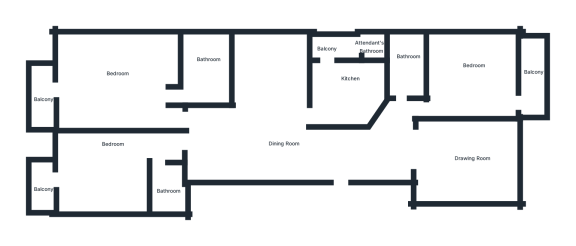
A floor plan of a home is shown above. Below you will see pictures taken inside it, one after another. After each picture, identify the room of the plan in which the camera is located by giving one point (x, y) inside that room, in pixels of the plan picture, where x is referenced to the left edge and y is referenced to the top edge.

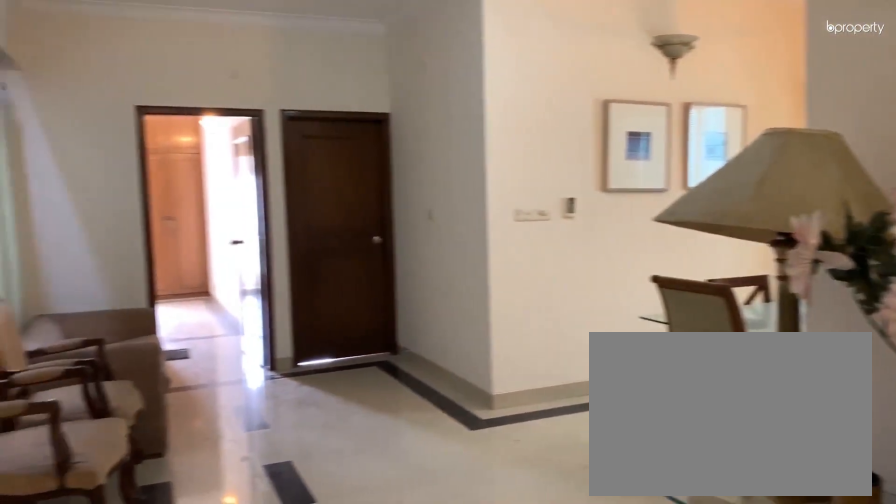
(269, 140)
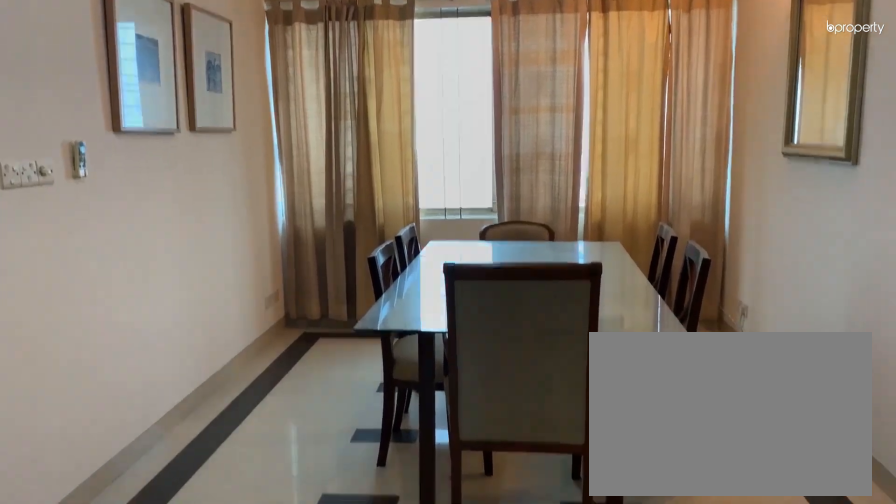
(287, 150)
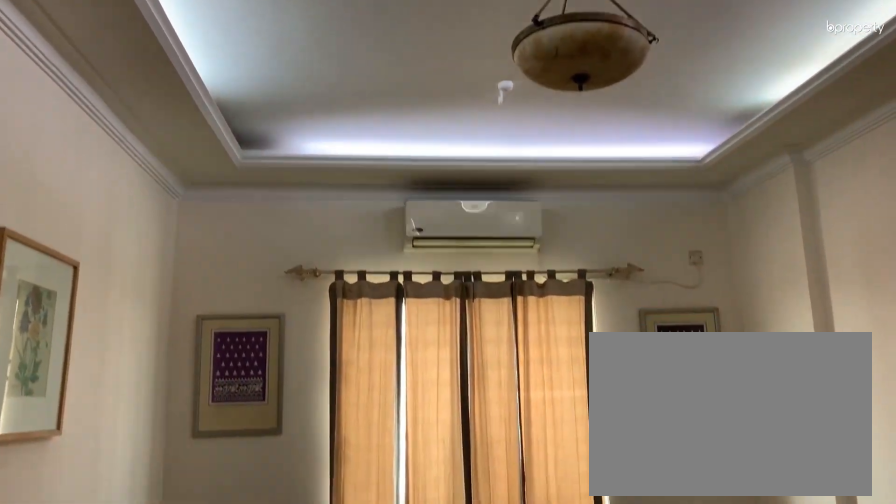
(467, 162)
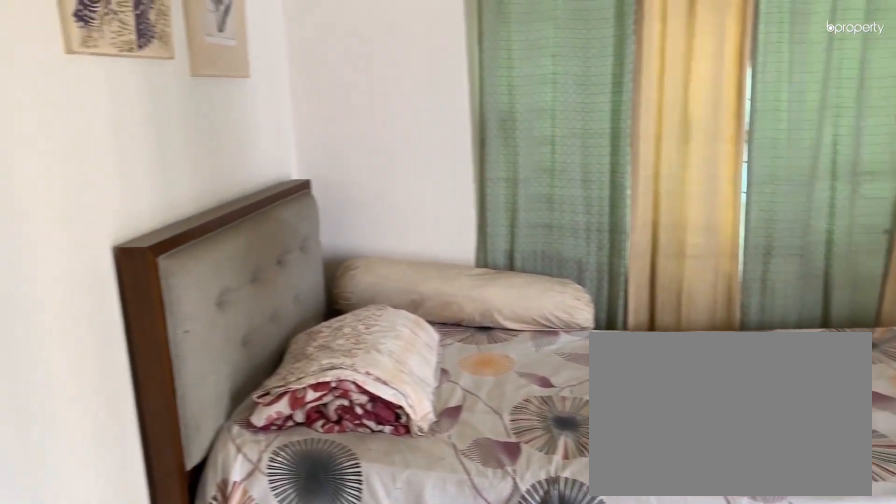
(479, 82)
